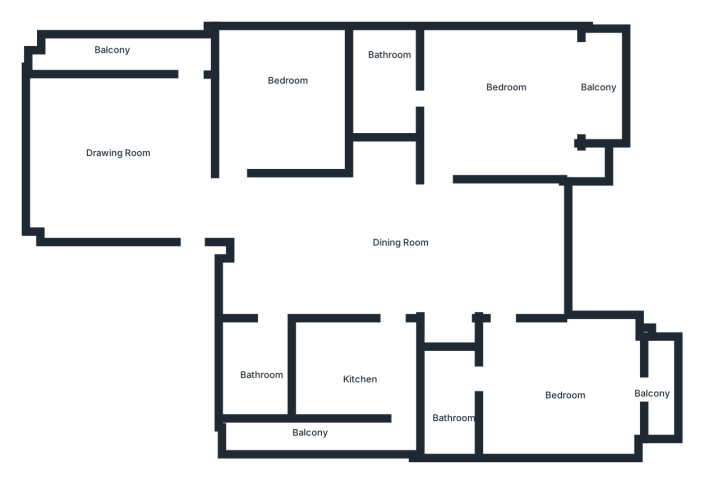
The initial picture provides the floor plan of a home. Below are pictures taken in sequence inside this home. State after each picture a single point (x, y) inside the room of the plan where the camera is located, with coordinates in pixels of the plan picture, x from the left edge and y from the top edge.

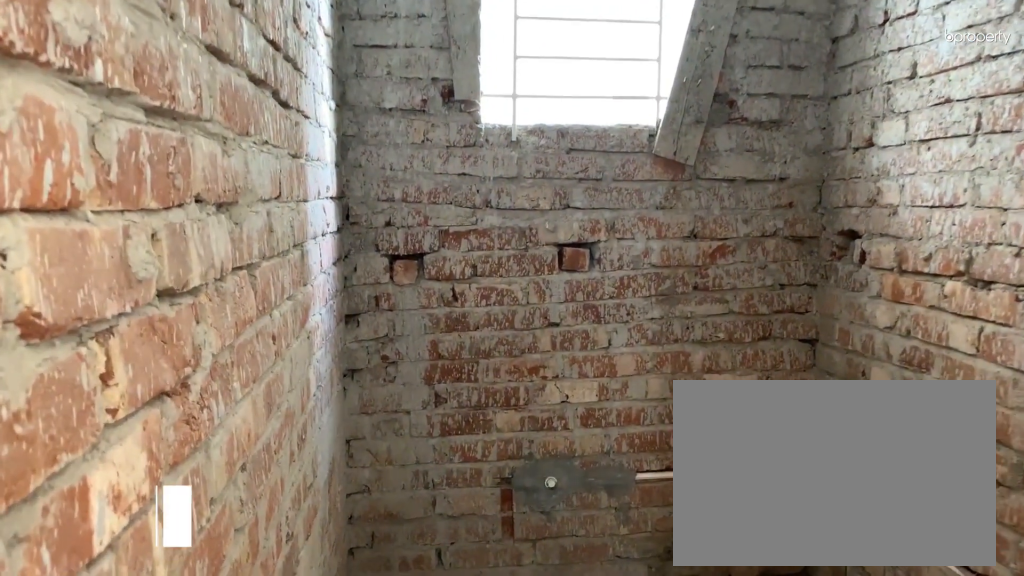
(259, 370)
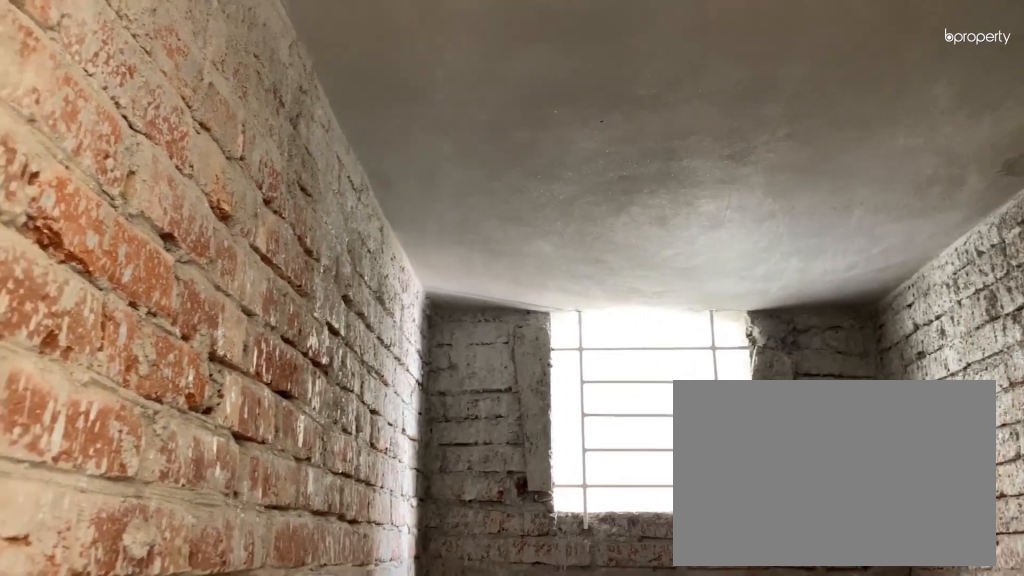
(264, 365)
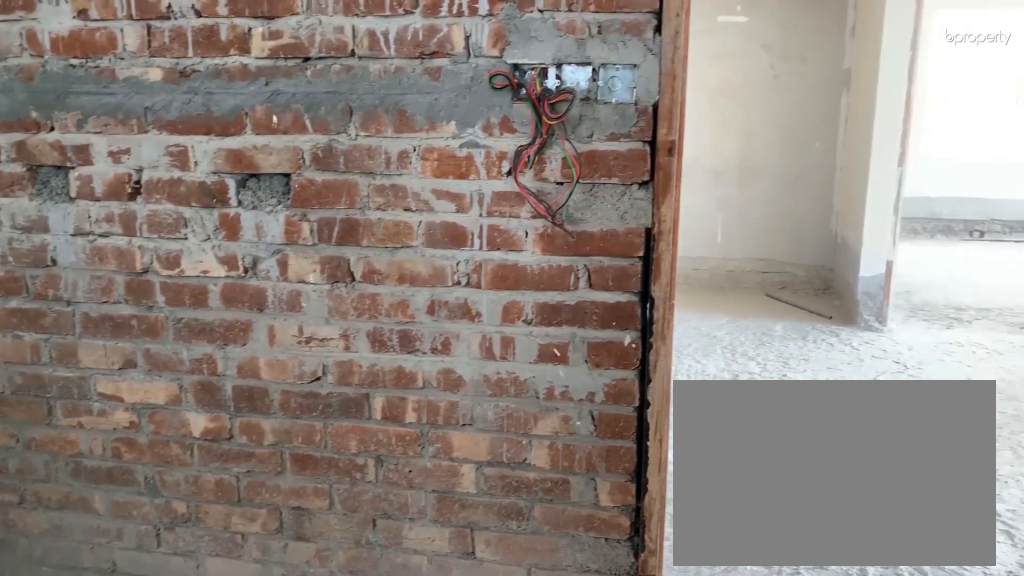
(358, 368)
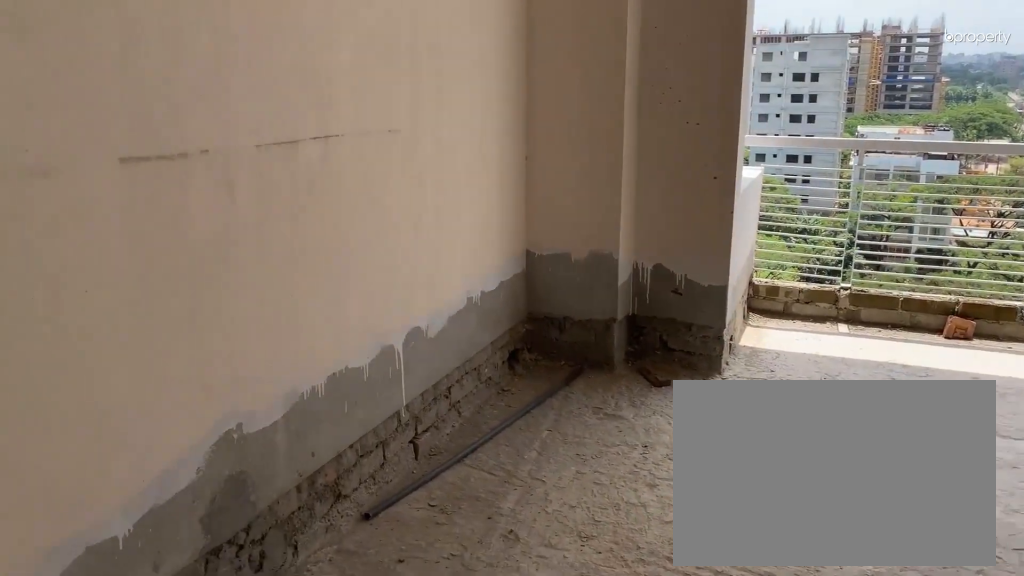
(563, 396)
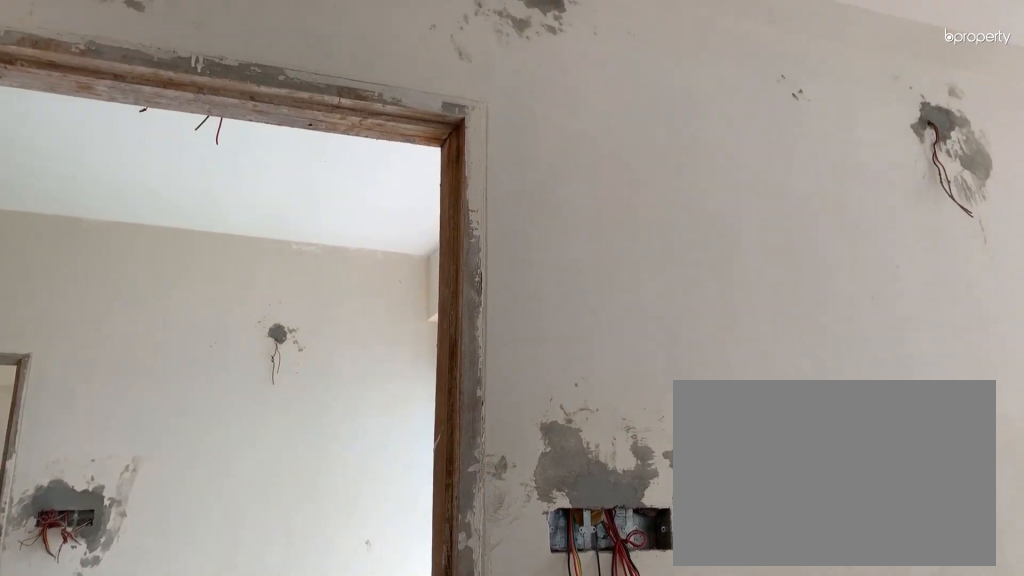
(563, 396)
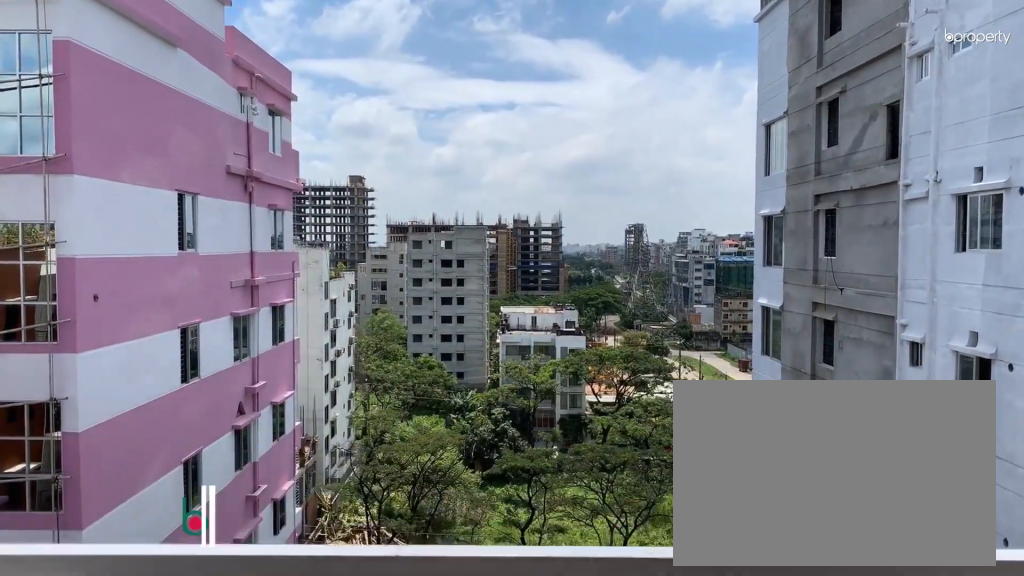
(661, 393)
